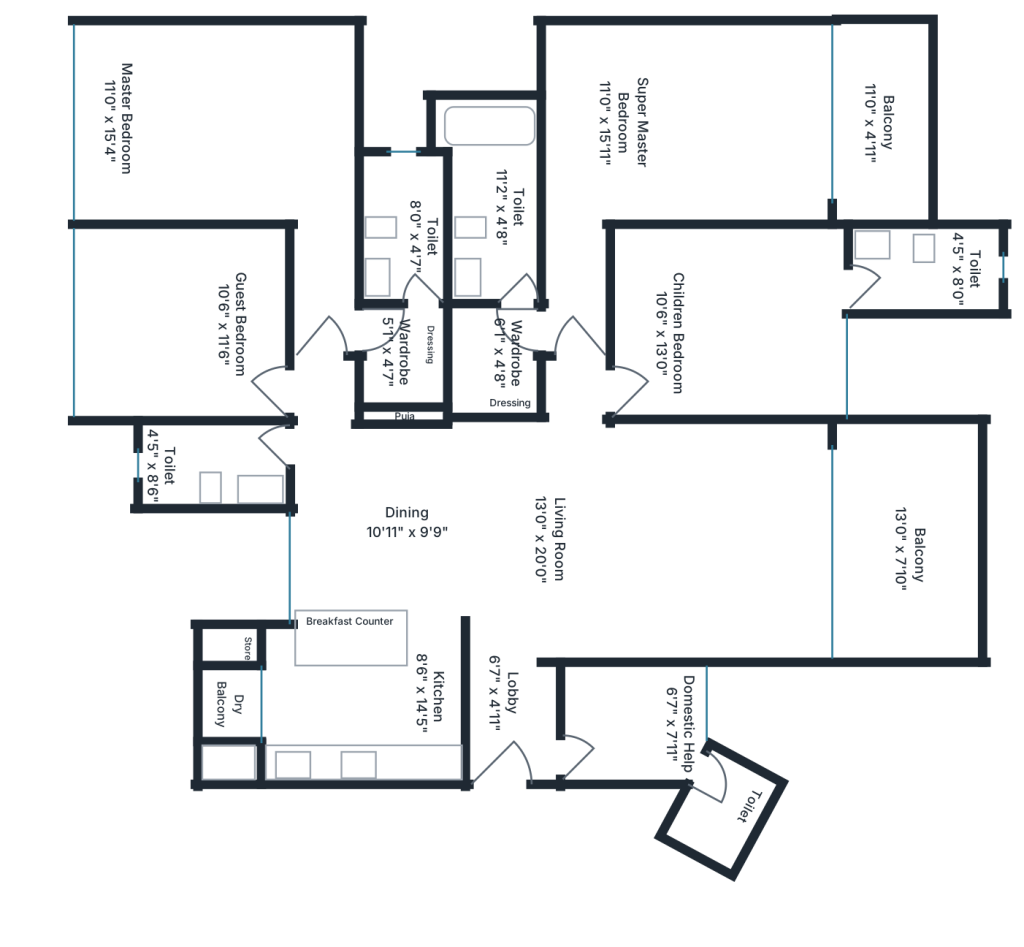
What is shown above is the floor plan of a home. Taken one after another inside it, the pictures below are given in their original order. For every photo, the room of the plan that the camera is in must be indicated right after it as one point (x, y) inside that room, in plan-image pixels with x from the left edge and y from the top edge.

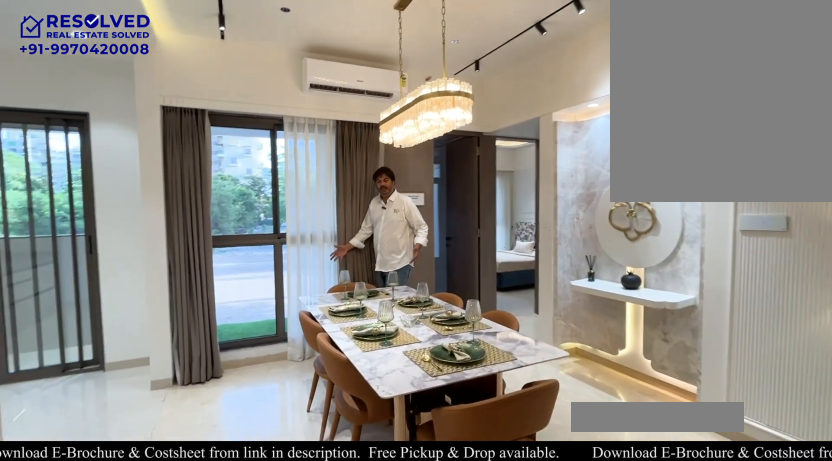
(443, 520)
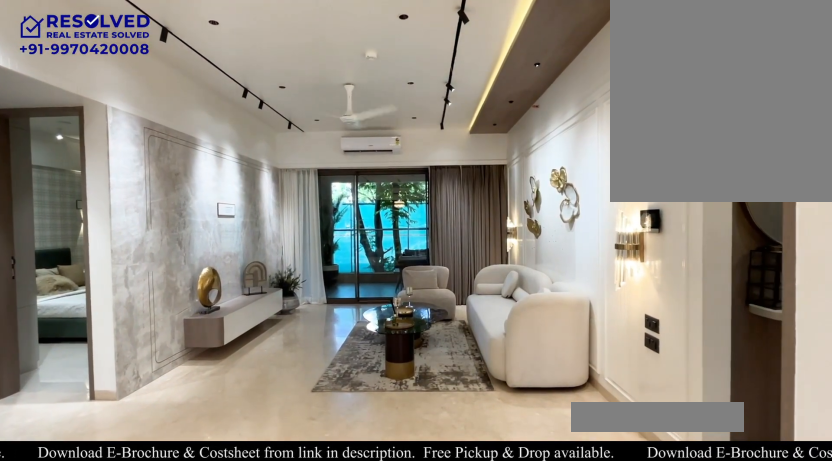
(685, 543)
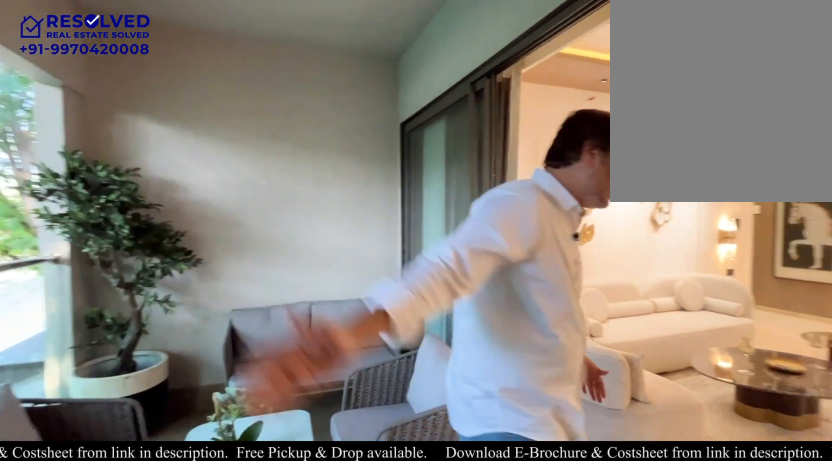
(907, 541)
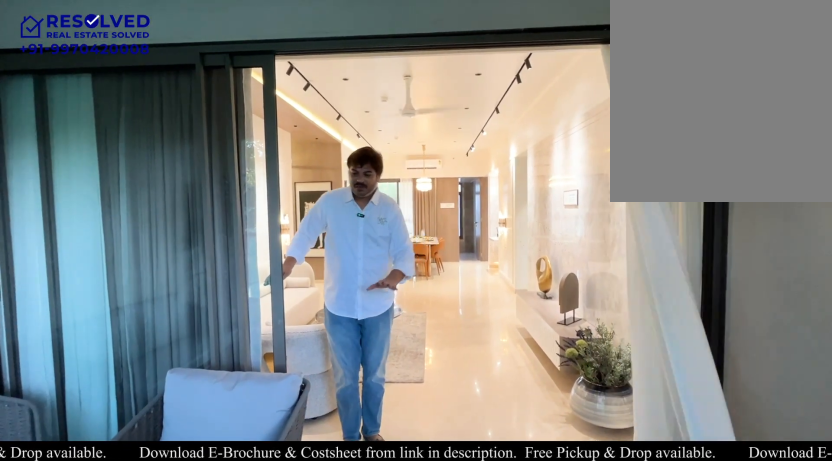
(906, 541)
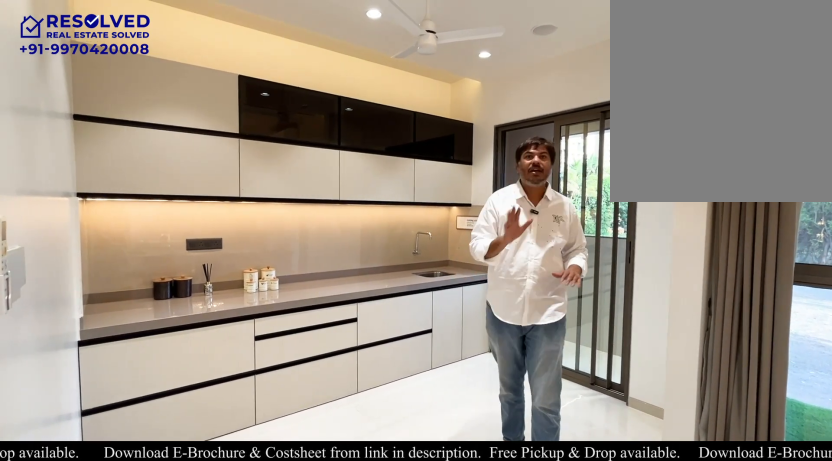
(364, 705)
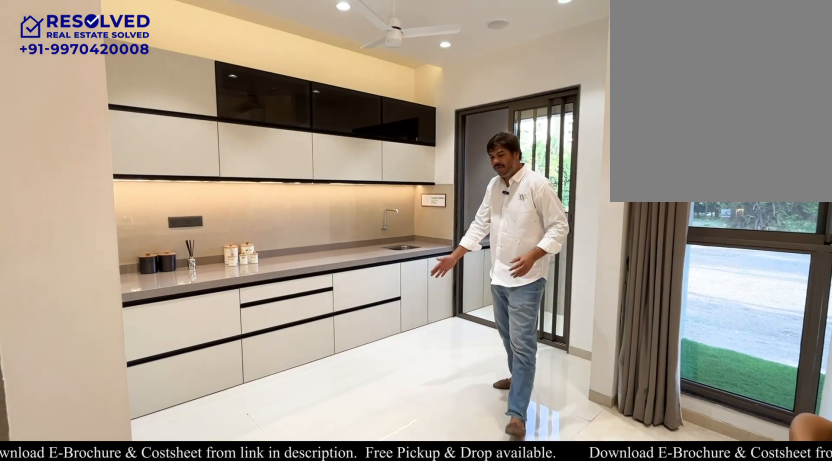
(364, 704)
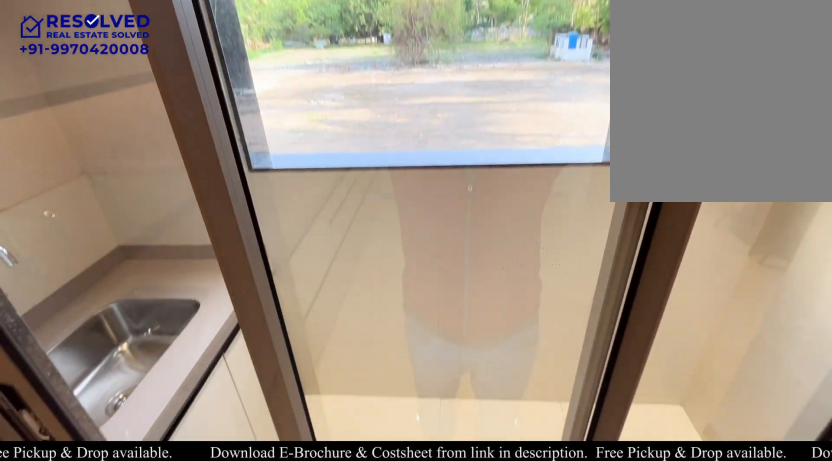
(231, 708)
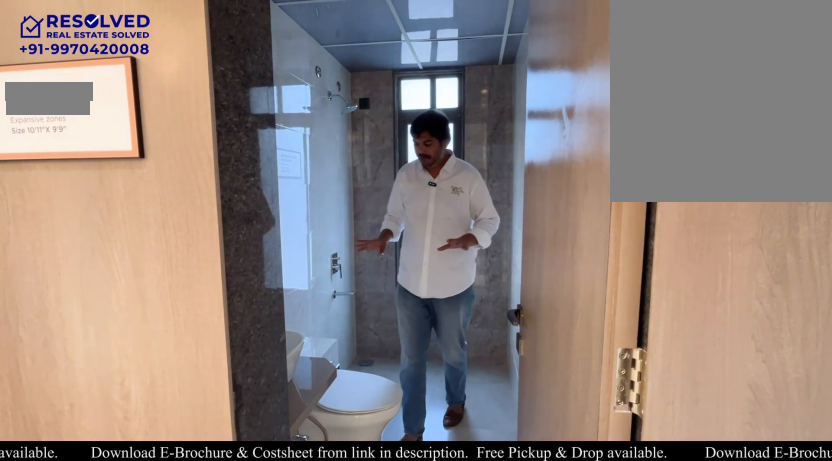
(213, 464)
